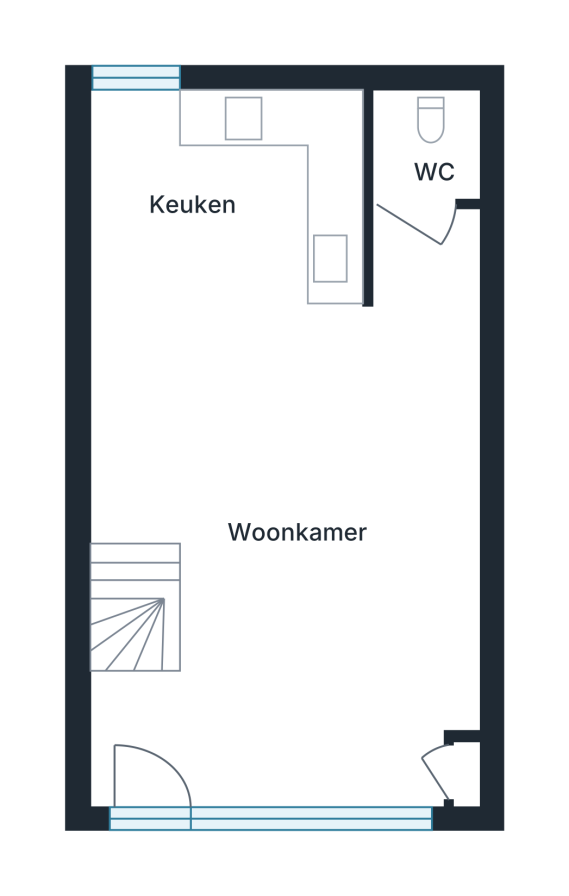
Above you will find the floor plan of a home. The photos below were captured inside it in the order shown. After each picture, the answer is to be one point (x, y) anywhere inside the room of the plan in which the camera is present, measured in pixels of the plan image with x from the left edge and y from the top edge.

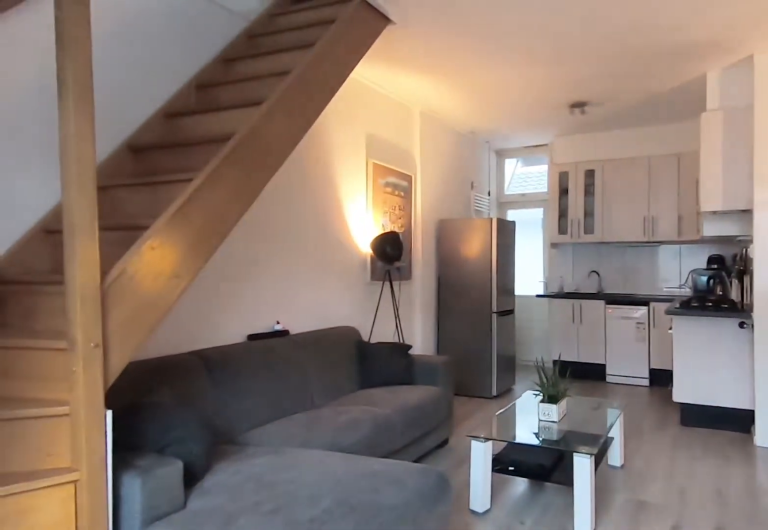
(218, 561)
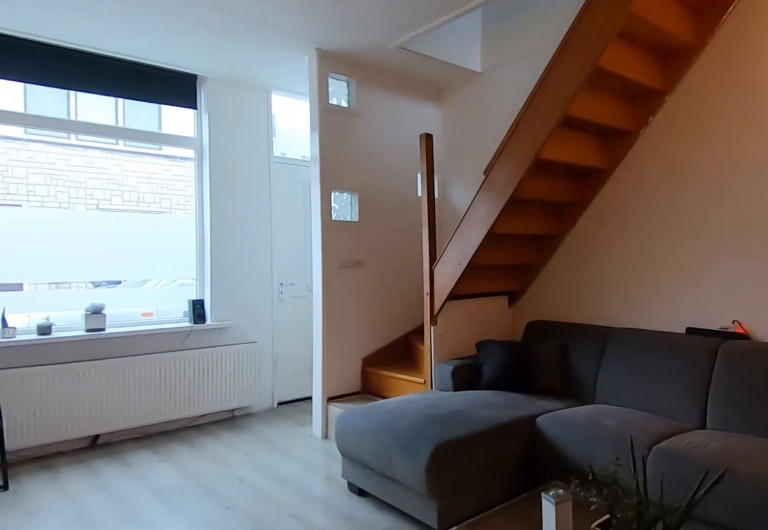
(218, 561)
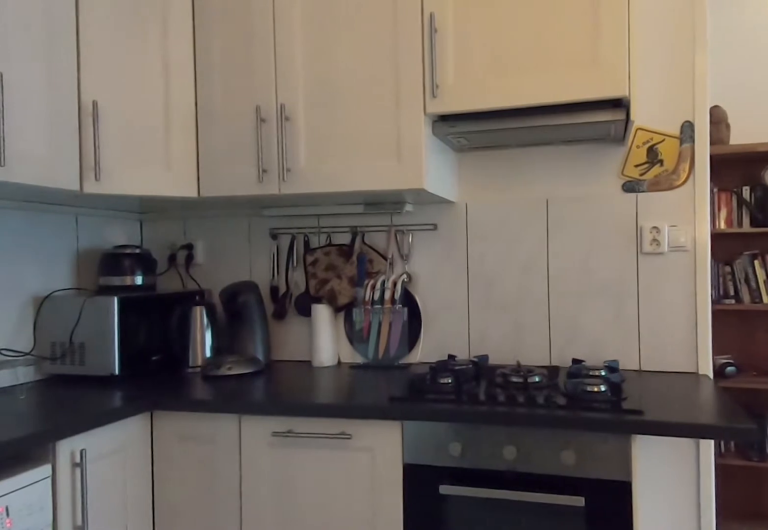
(222, 197)
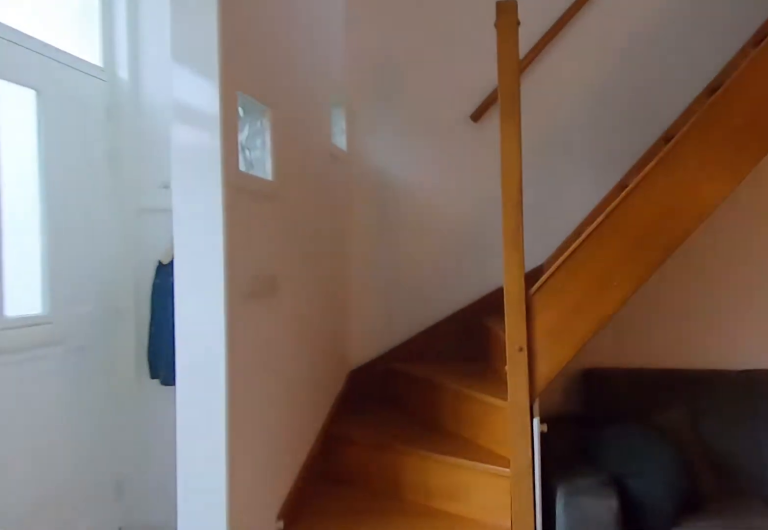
(217, 561)
